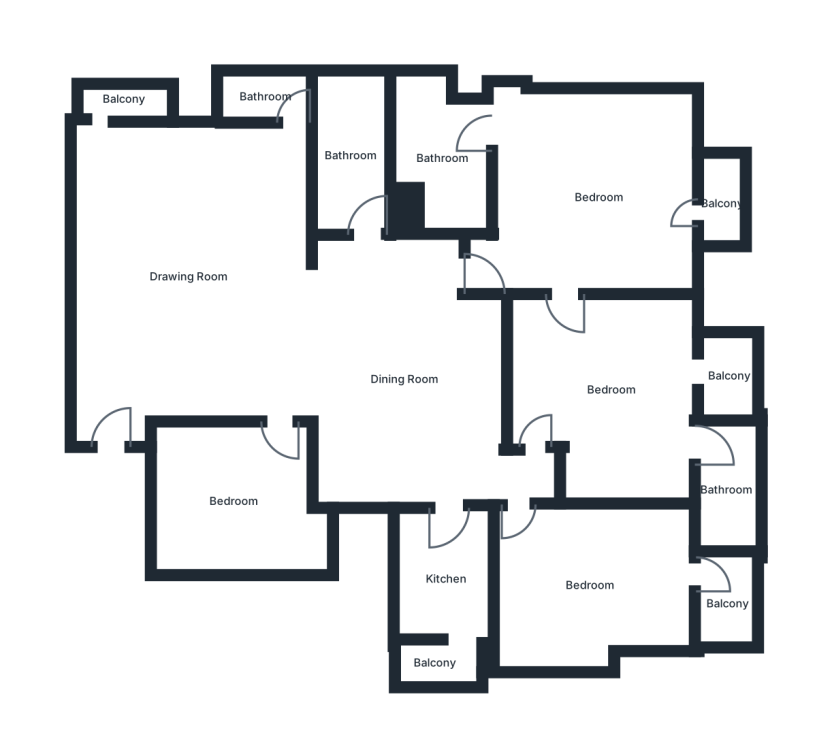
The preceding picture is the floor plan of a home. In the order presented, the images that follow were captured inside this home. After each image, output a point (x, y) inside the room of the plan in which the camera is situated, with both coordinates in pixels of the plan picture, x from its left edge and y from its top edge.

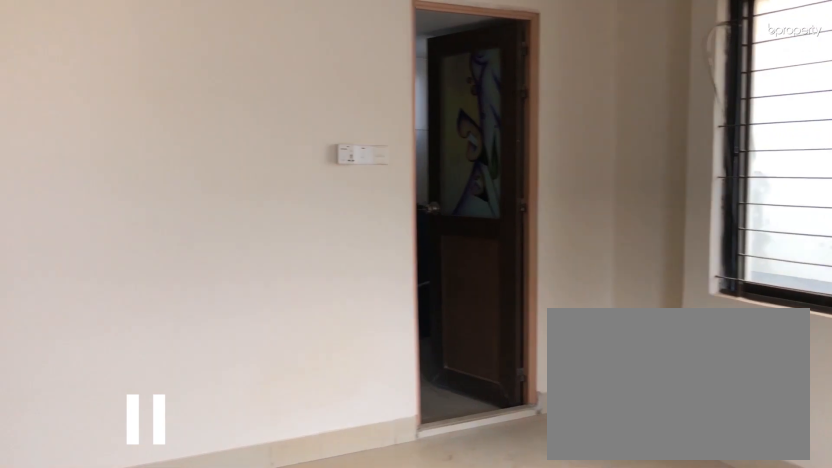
(598, 198)
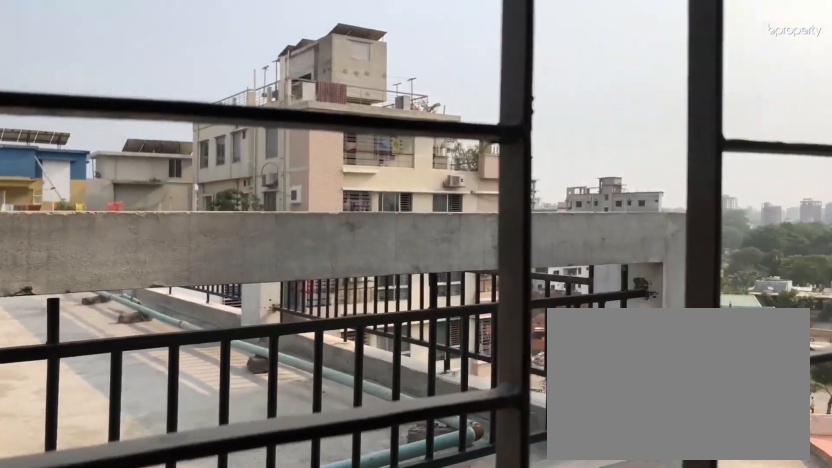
(719, 202)
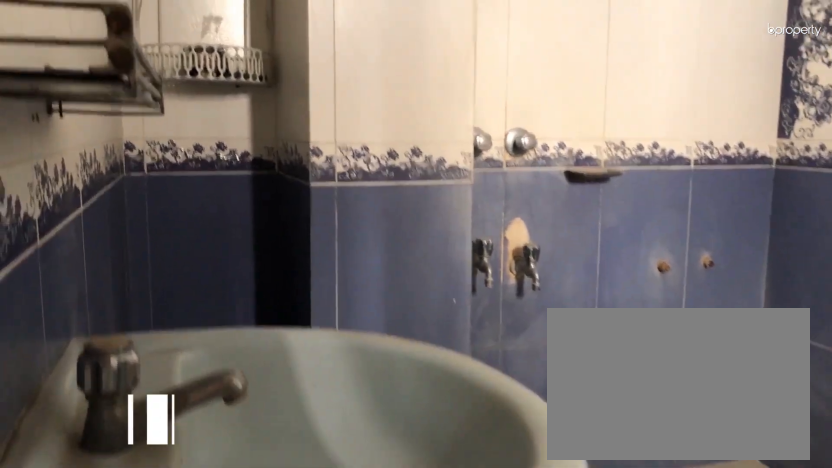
(442, 158)
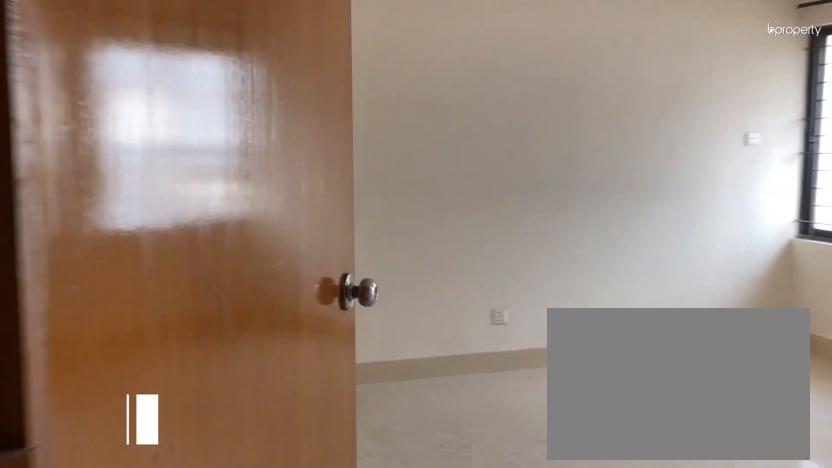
(611, 390)
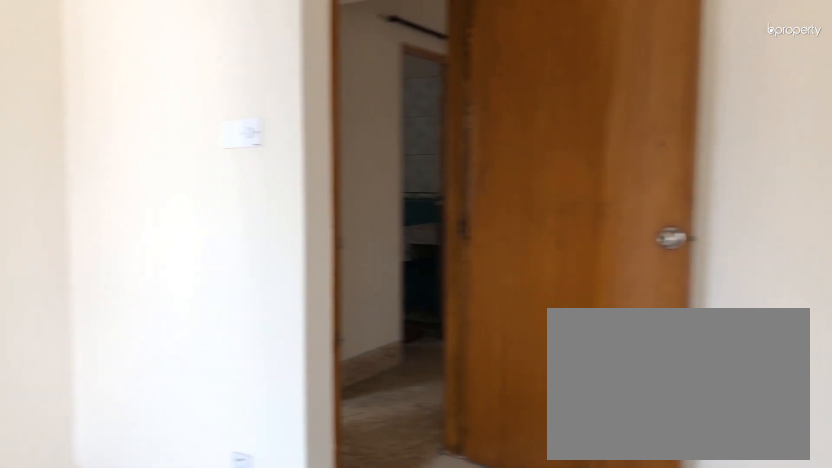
(611, 390)
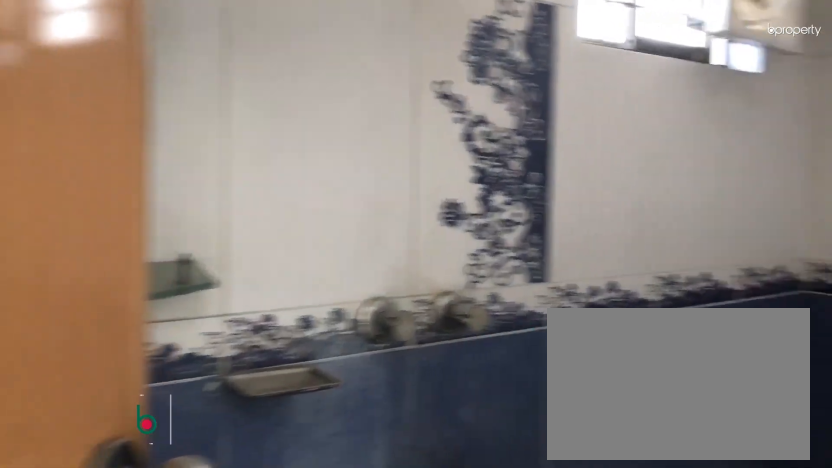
(726, 488)
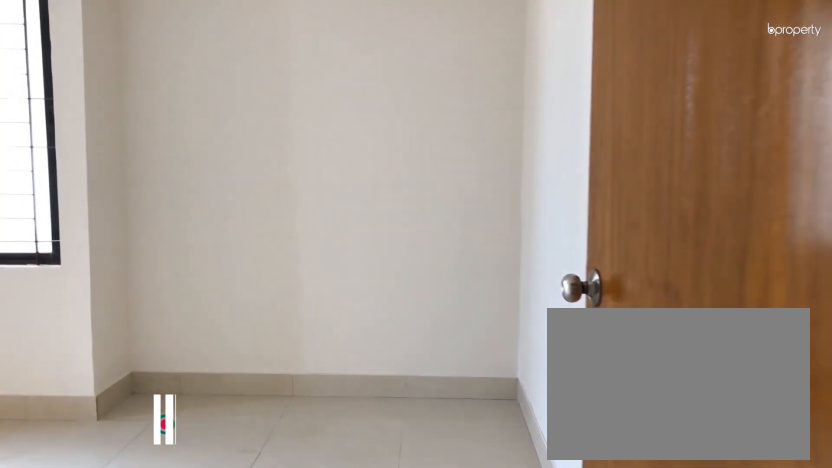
(590, 585)
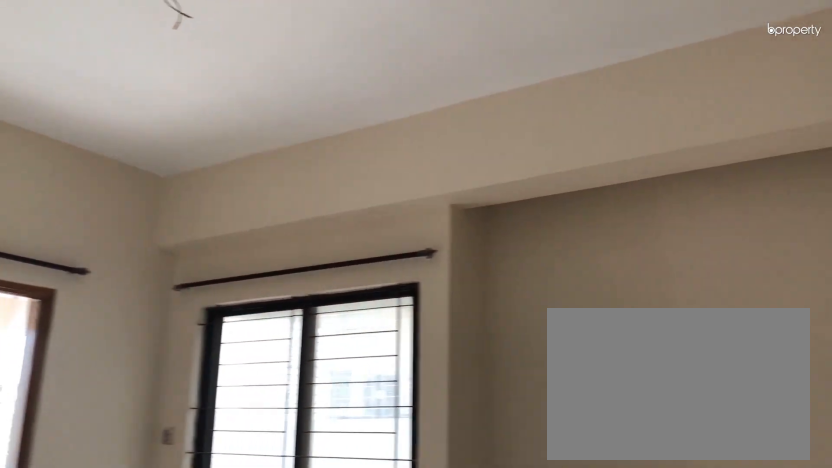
(590, 585)
